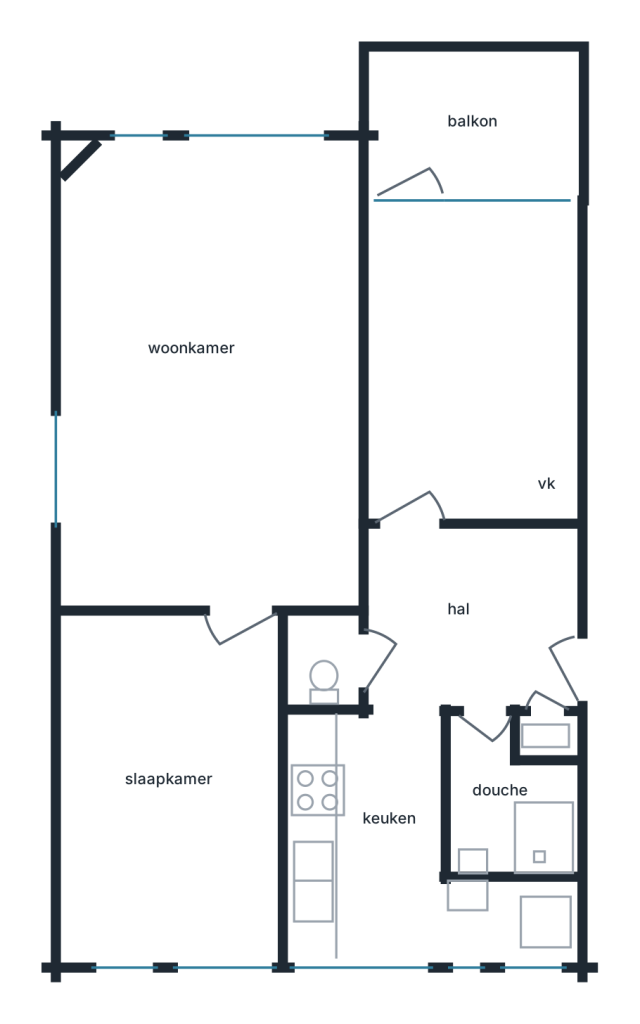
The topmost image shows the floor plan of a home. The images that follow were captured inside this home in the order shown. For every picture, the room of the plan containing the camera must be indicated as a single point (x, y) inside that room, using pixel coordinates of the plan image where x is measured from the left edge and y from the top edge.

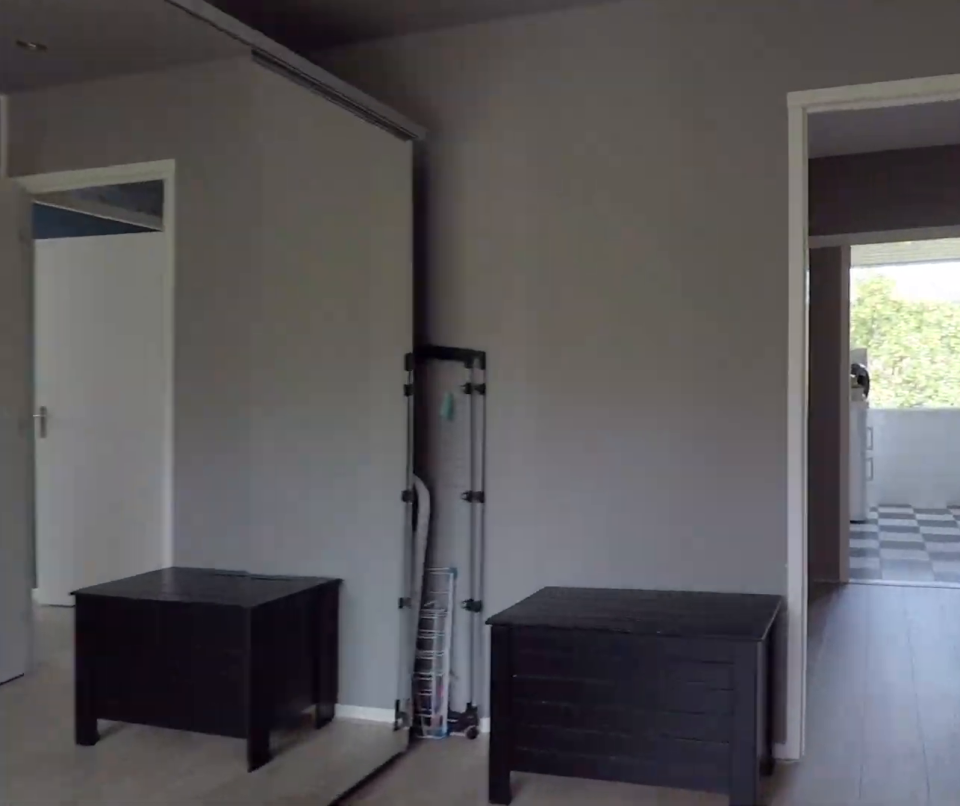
(470, 367)
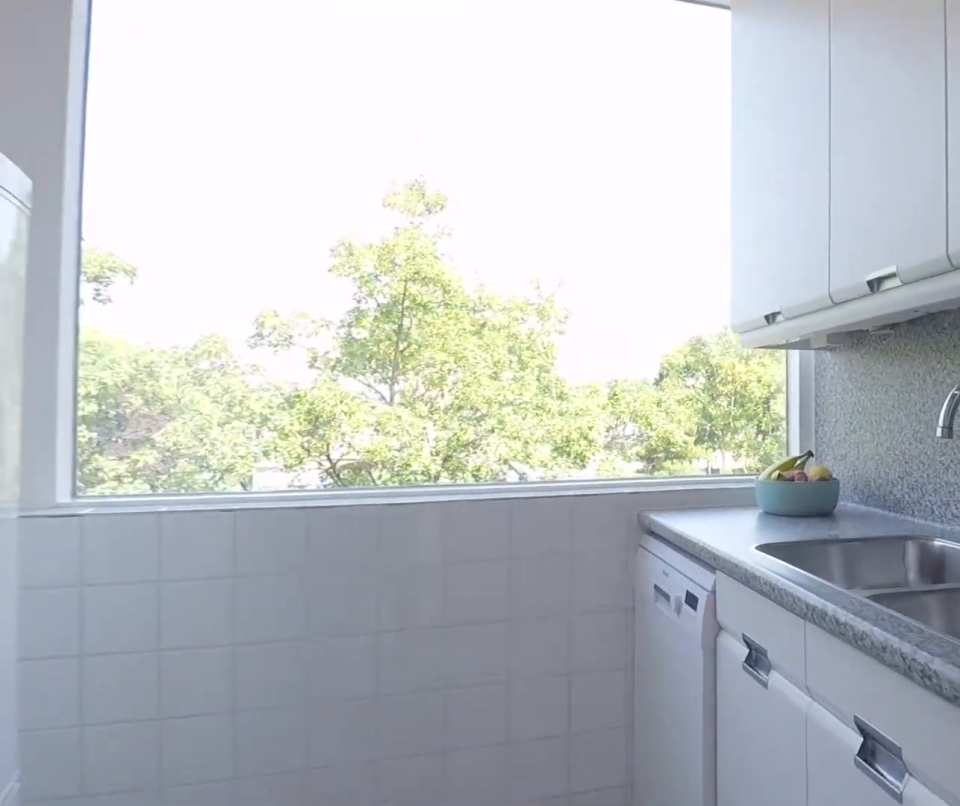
(394, 856)
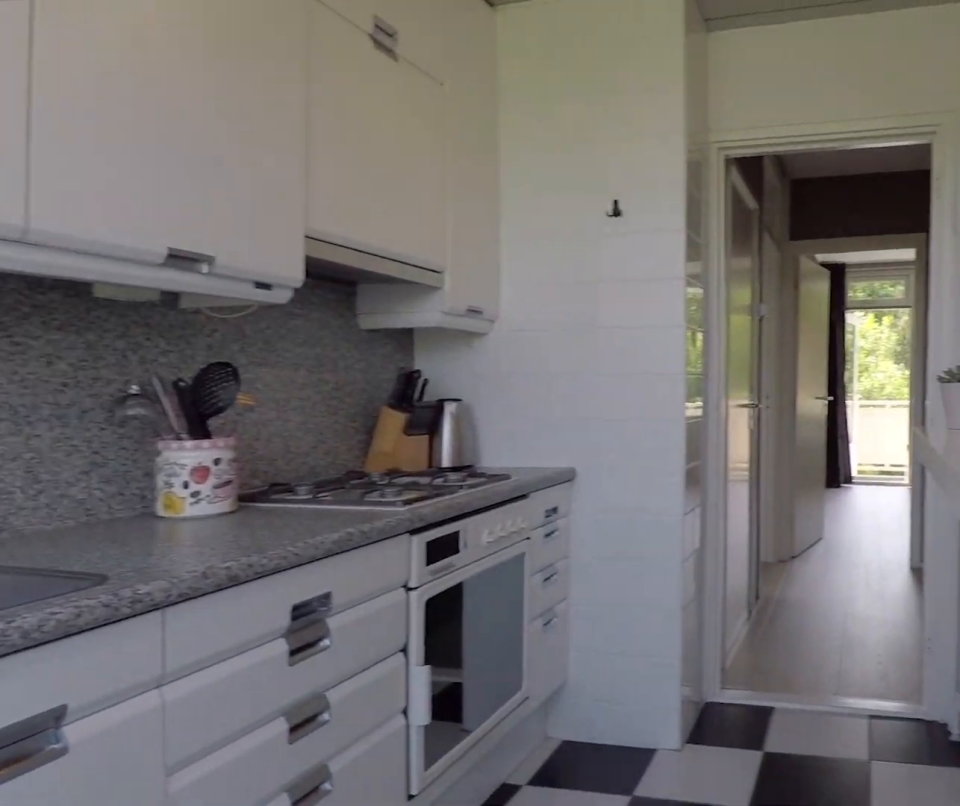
(394, 856)
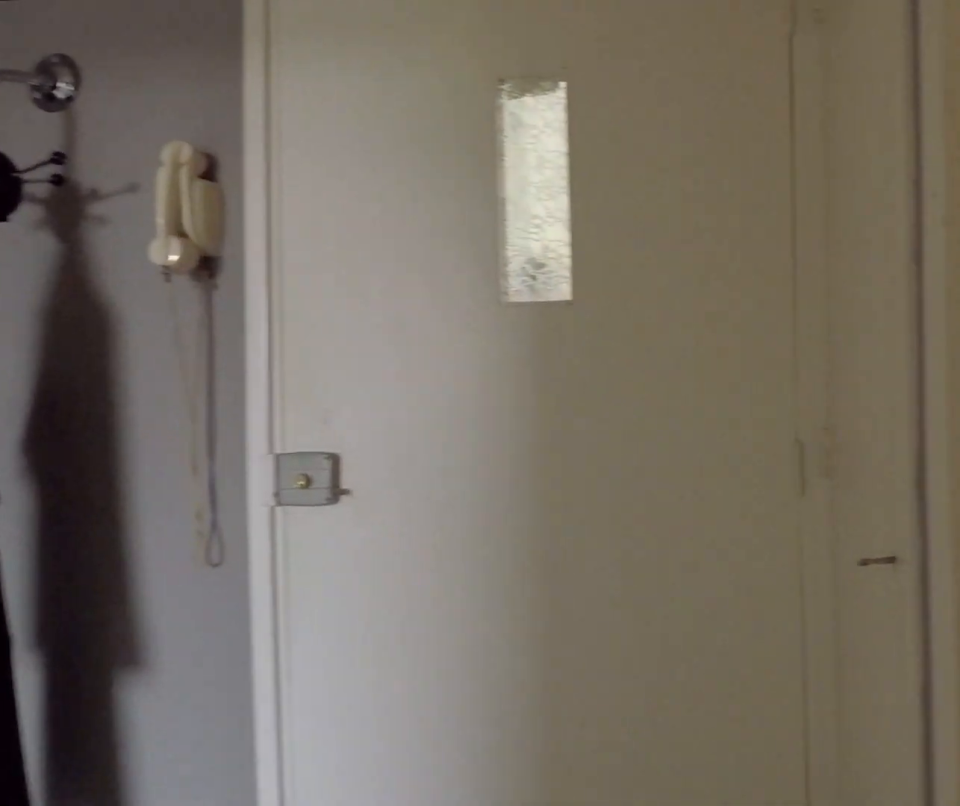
(472, 618)
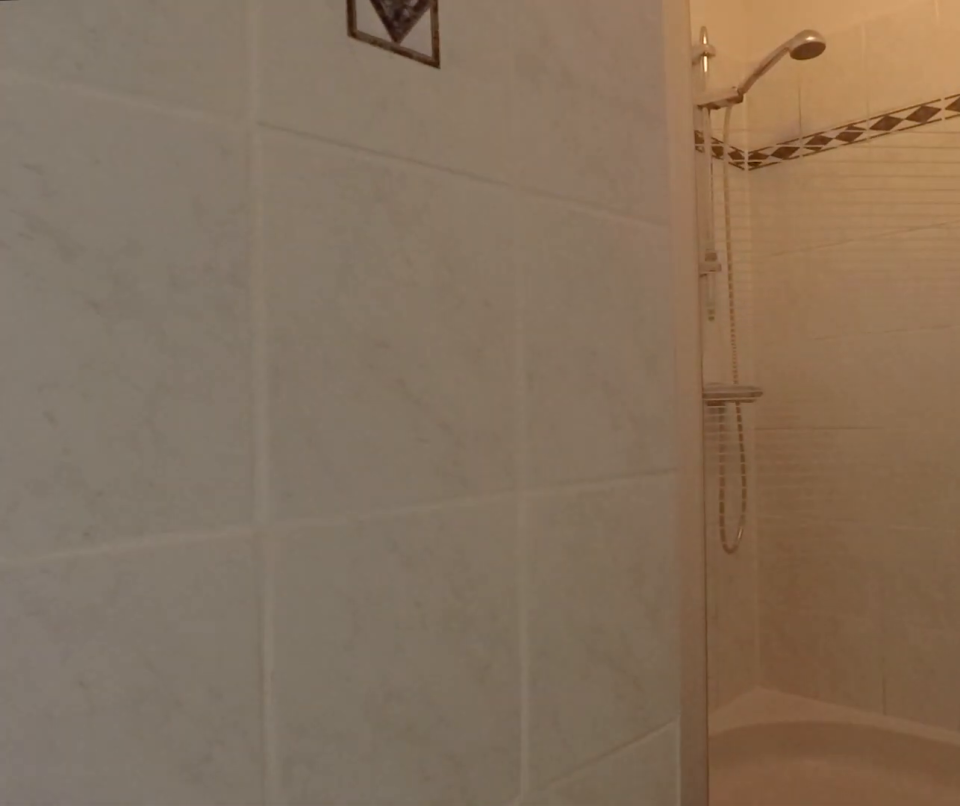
(506, 804)
